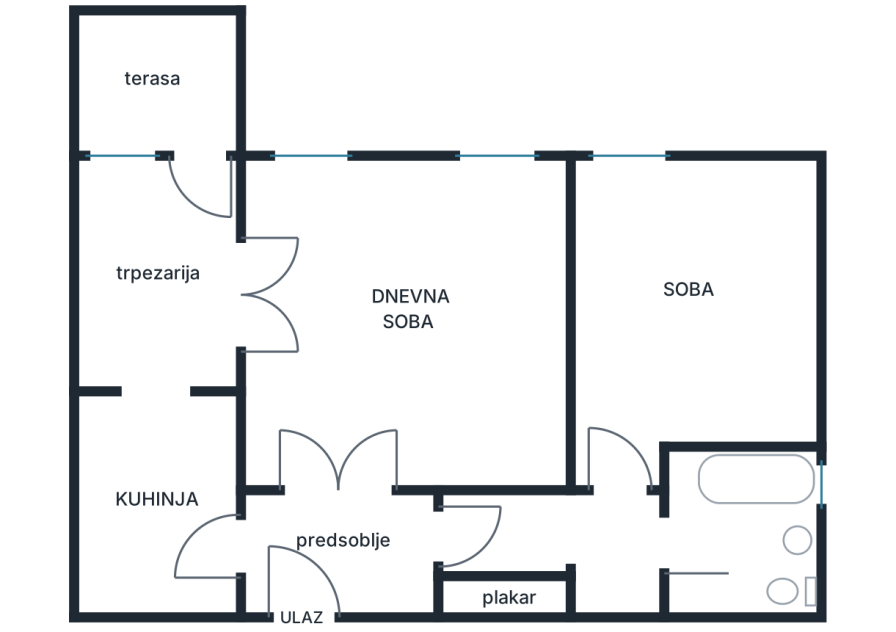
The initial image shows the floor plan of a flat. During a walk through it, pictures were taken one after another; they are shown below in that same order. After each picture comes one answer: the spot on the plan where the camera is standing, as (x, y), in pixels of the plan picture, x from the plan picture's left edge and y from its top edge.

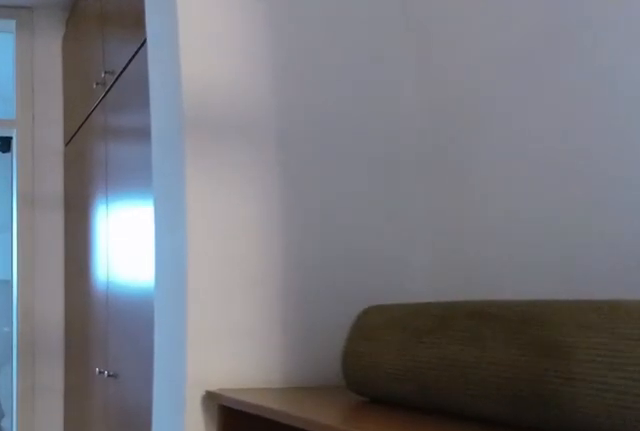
(442, 545)
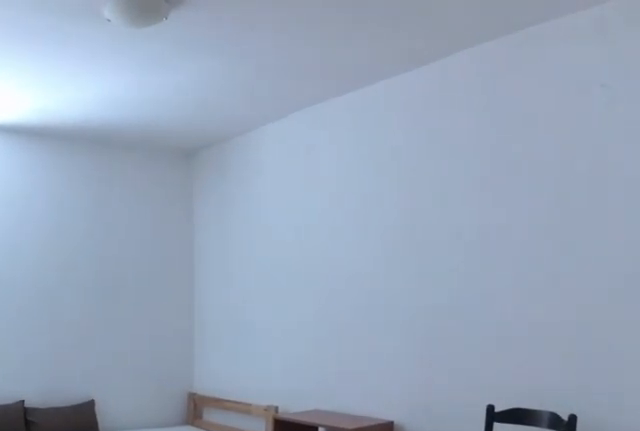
(623, 490)
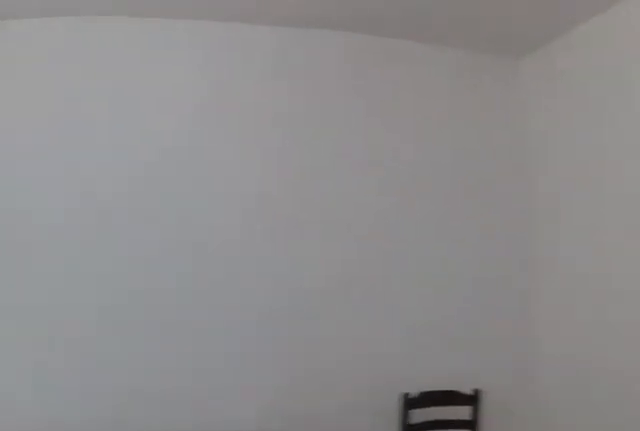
(600, 234)
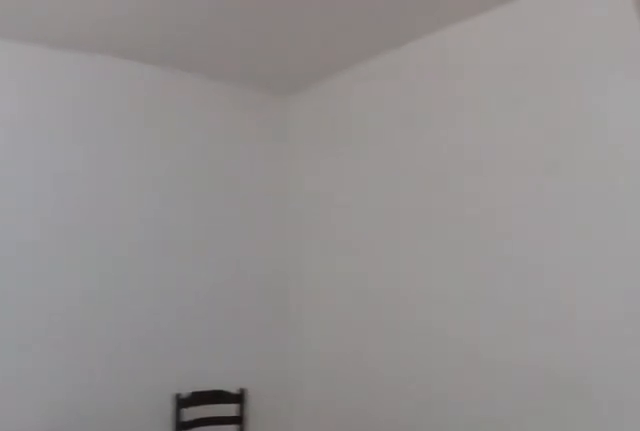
(600, 226)
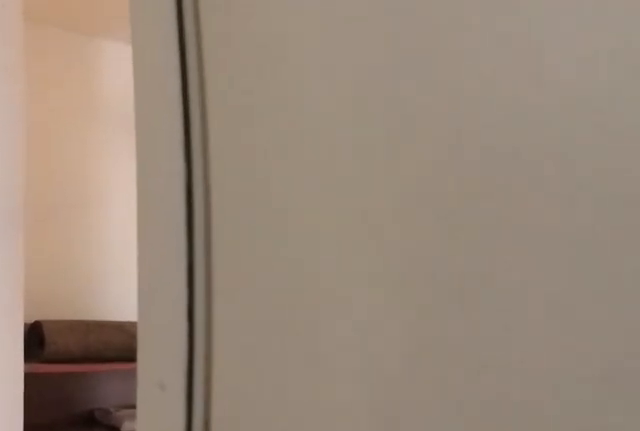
(620, 407)
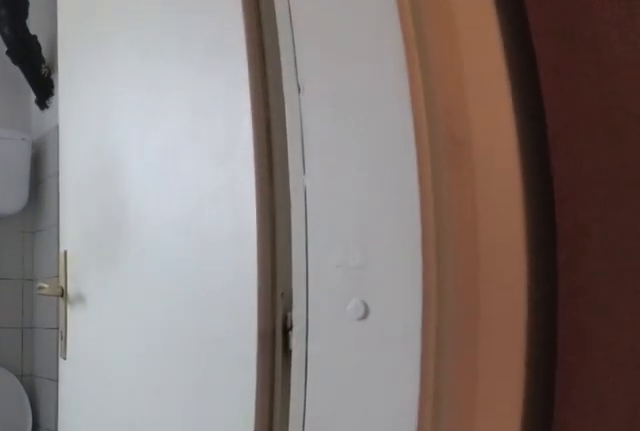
(640, 508)
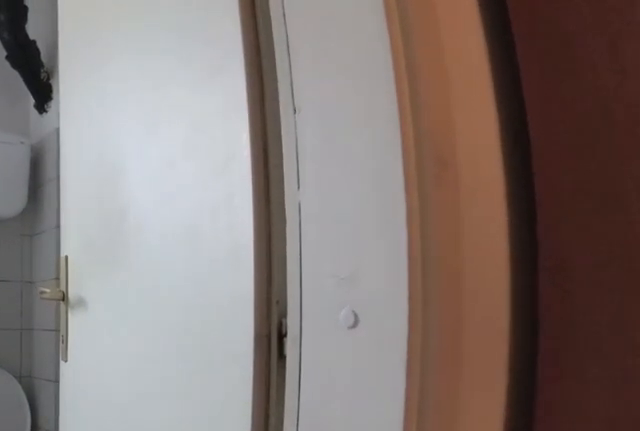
(639, 504)
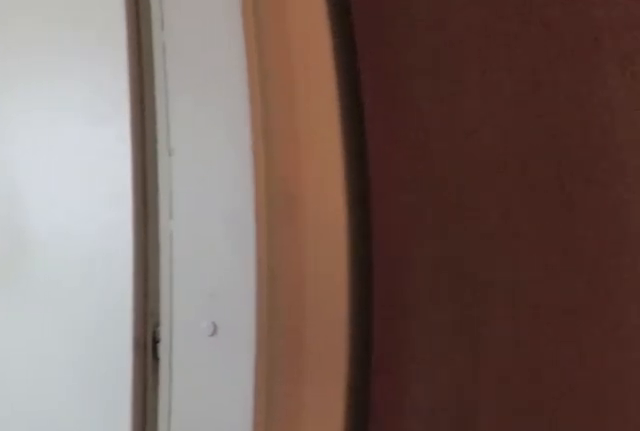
(637, 497)
